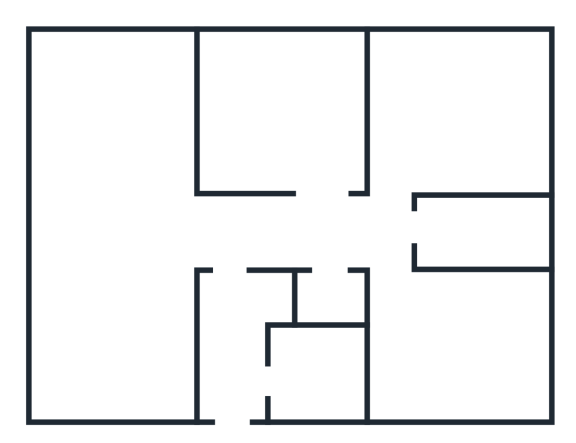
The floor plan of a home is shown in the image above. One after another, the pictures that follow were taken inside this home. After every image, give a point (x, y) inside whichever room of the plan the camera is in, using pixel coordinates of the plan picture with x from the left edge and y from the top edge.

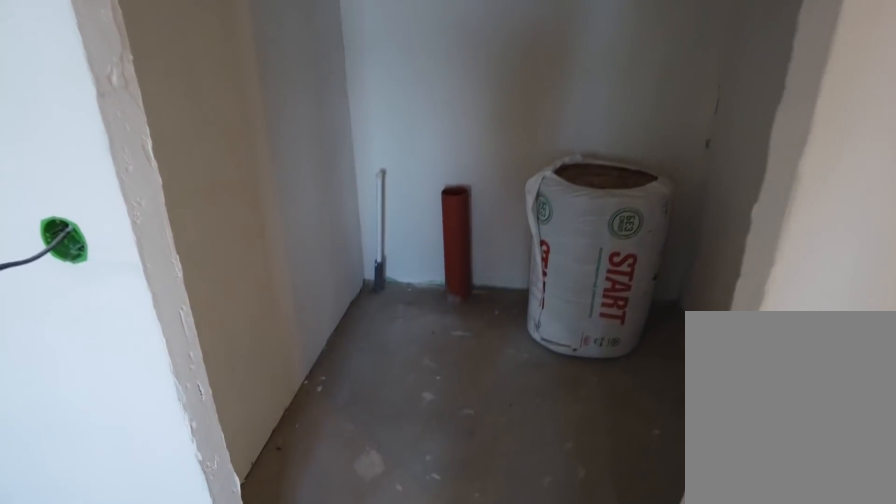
(338, 246)
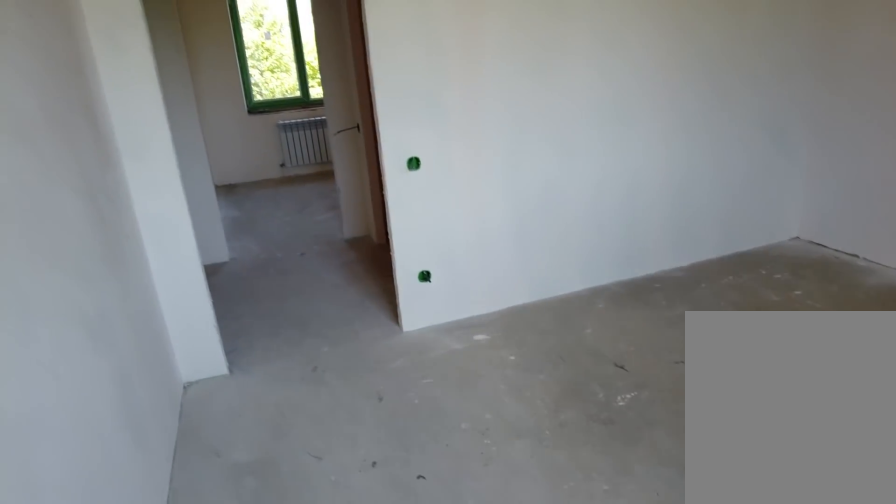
(420, 364)
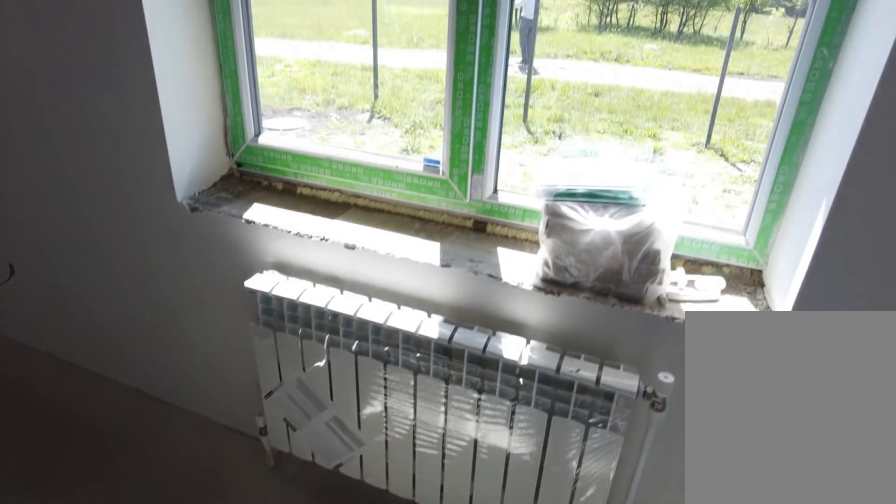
(420, 364)
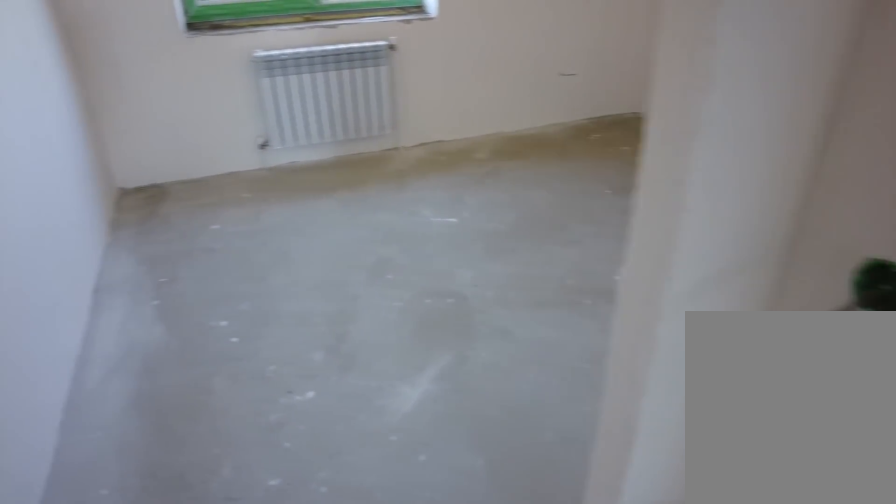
(390, 238)
